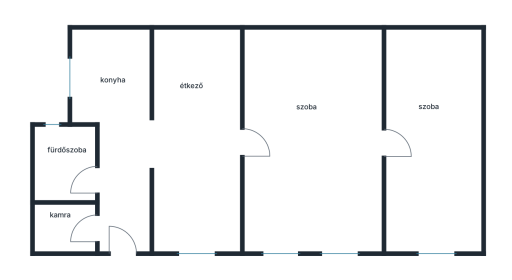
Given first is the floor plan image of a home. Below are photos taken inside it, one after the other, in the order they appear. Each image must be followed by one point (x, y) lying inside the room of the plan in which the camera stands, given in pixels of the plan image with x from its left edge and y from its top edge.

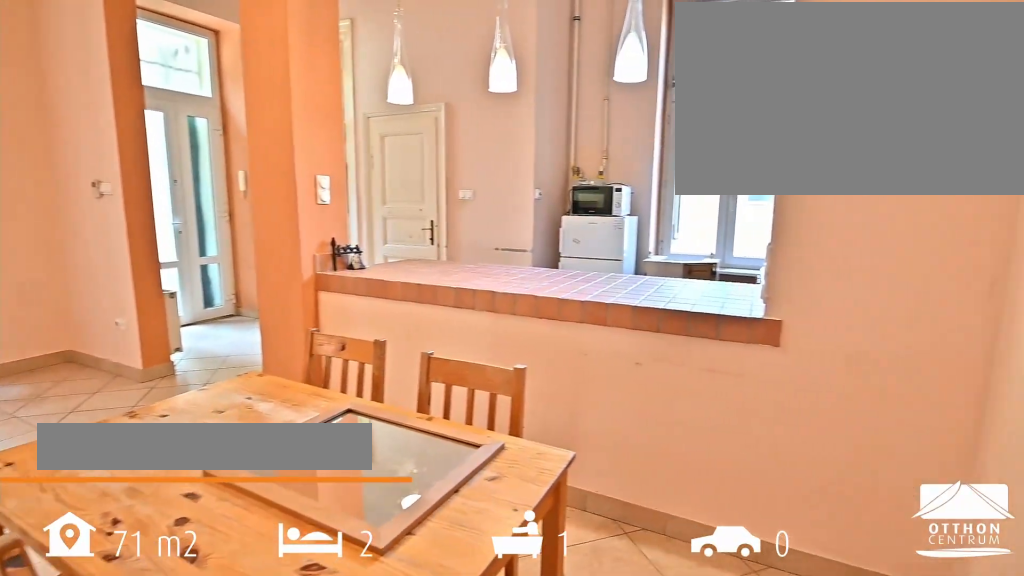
(197, 147)
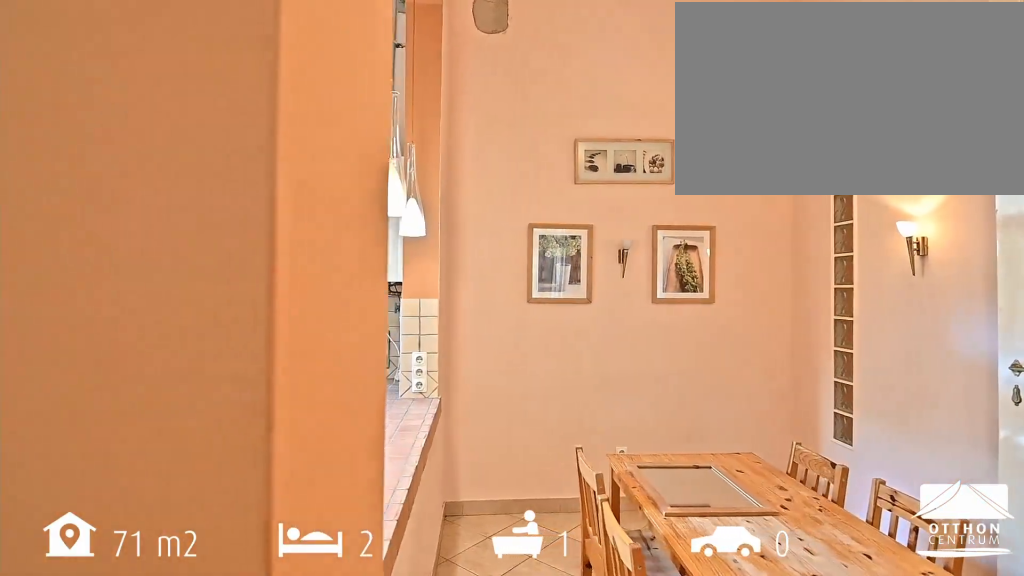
(197, 147)
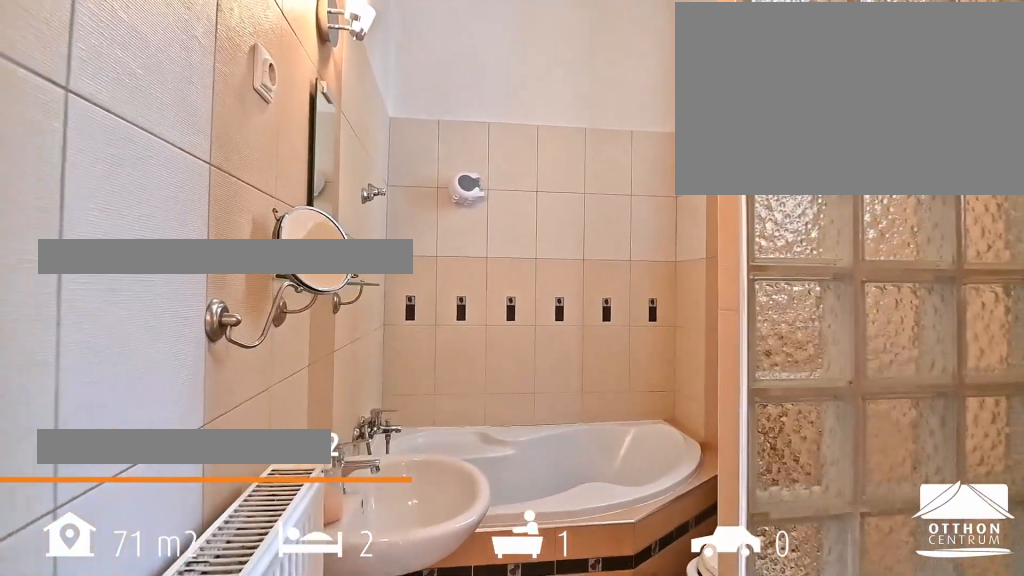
(67, 162)
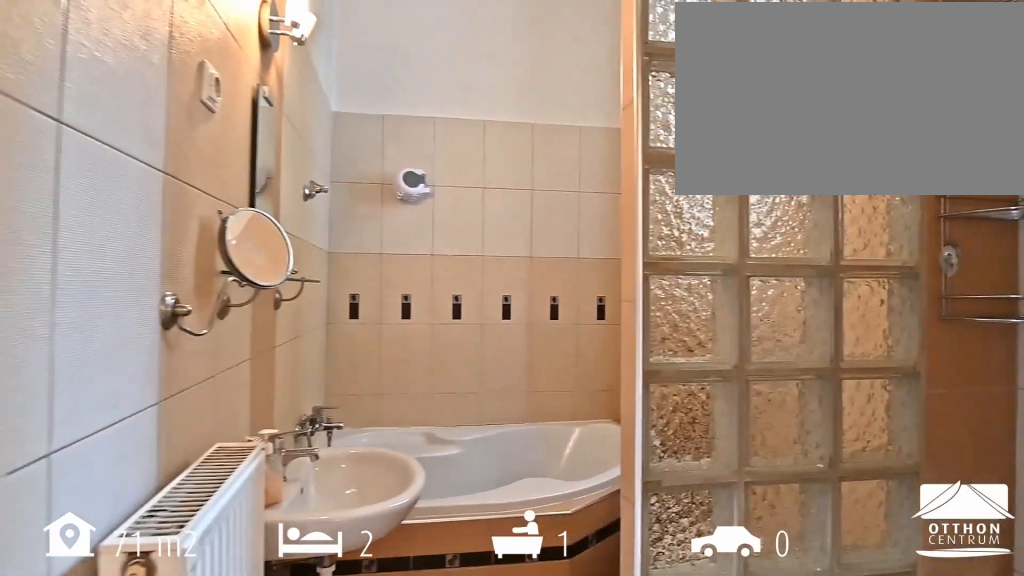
(67, 162)
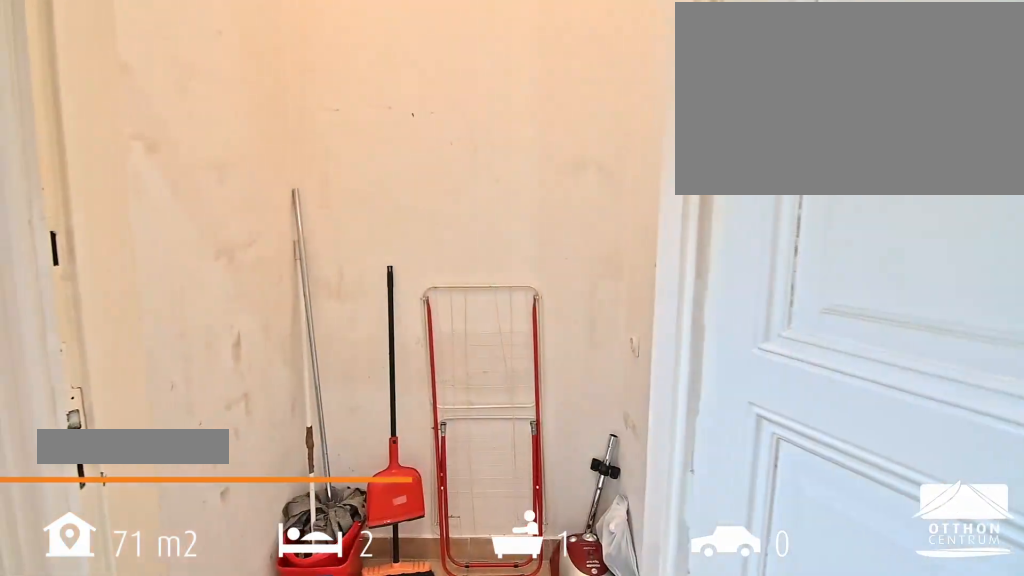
(65, 229)
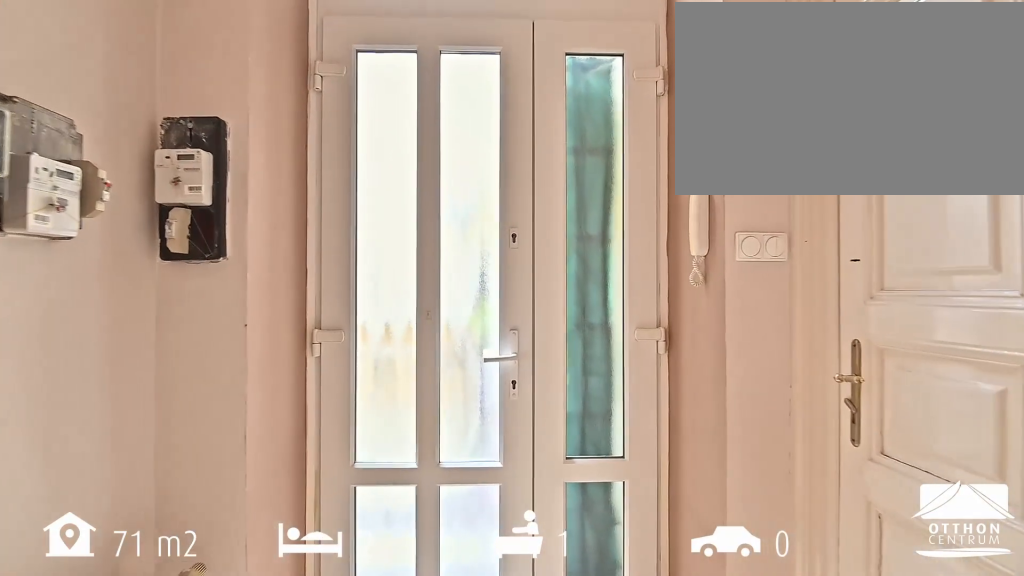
(125, 214)
